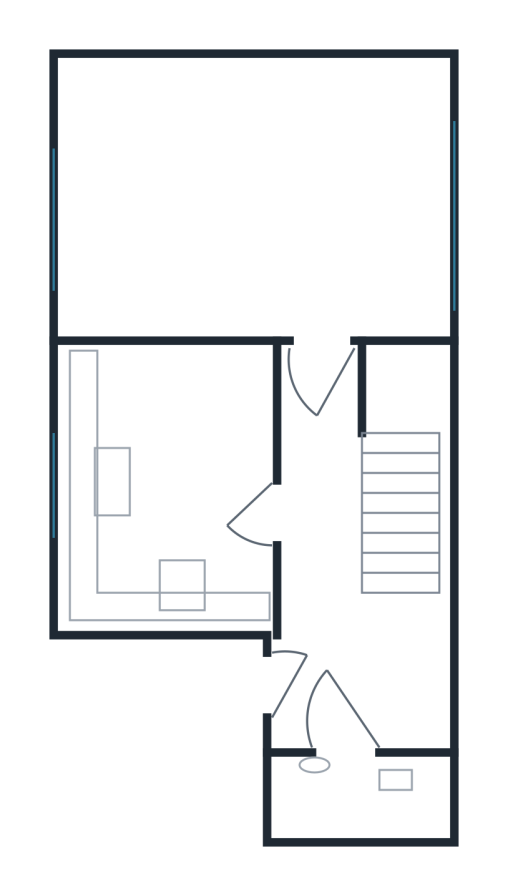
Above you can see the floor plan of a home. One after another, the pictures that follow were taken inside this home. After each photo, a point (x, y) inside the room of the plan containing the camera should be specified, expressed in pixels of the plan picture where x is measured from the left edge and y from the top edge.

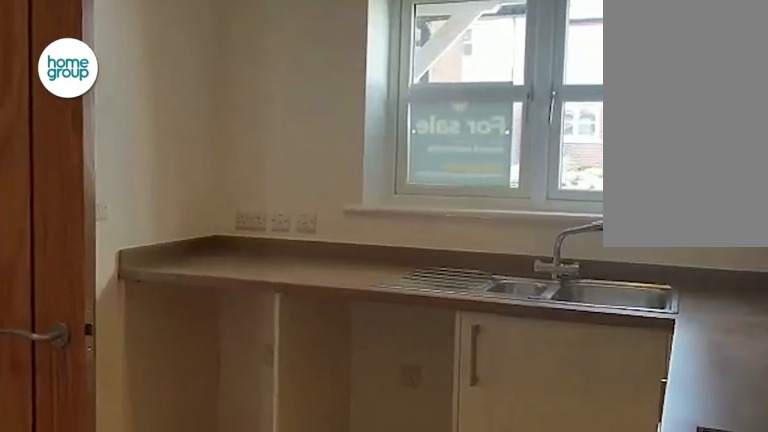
(228, 416)
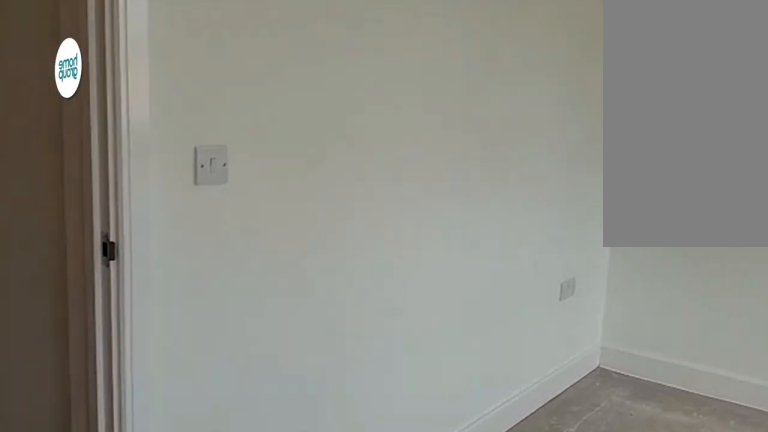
(255, 236)
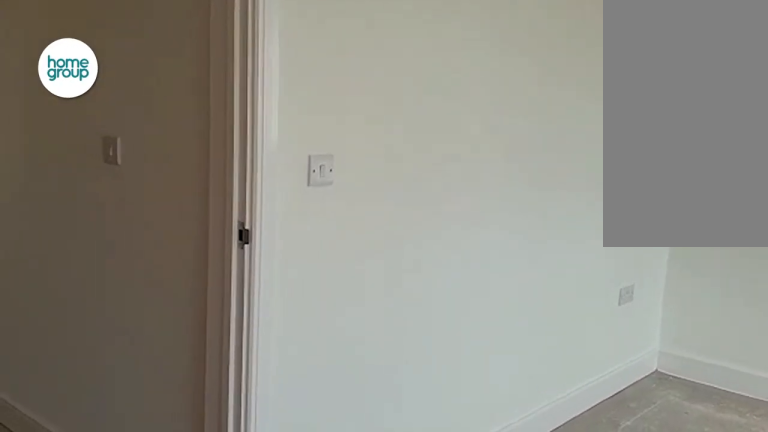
(255, 236)
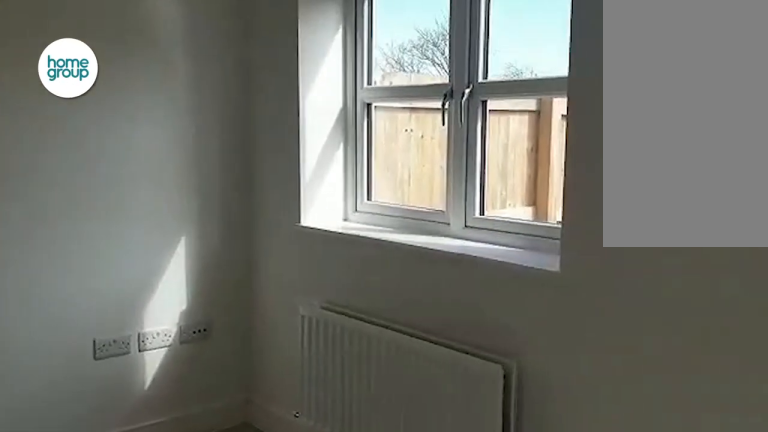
(174, 307)
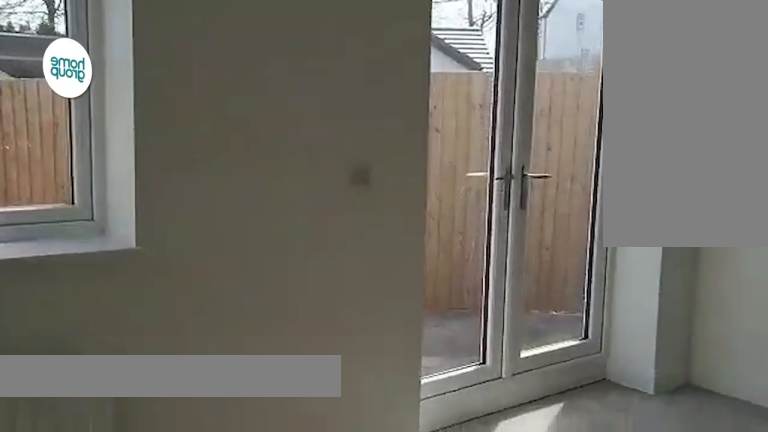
(255, 234)
